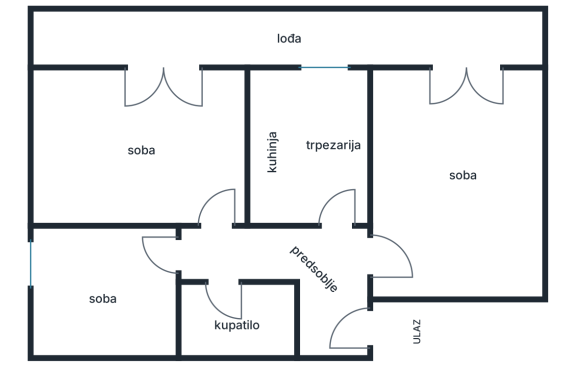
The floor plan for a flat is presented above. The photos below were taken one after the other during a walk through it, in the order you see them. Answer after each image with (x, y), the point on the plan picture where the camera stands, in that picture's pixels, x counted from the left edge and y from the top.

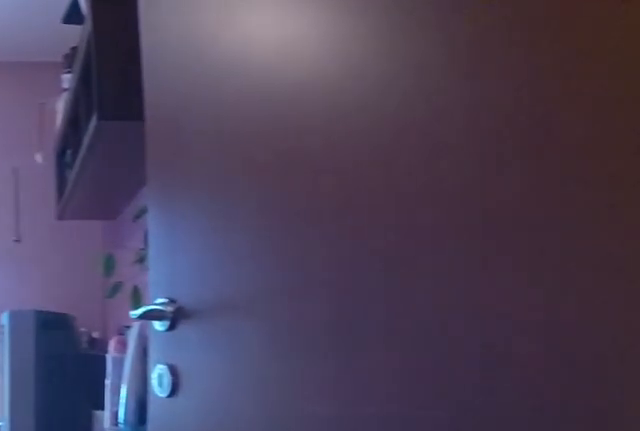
(193, 248)
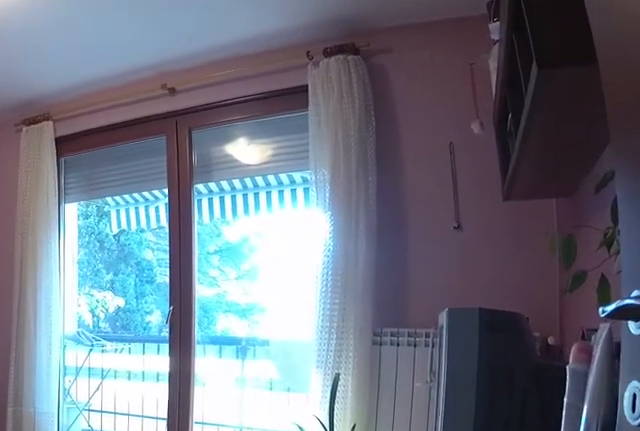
(204, 236)
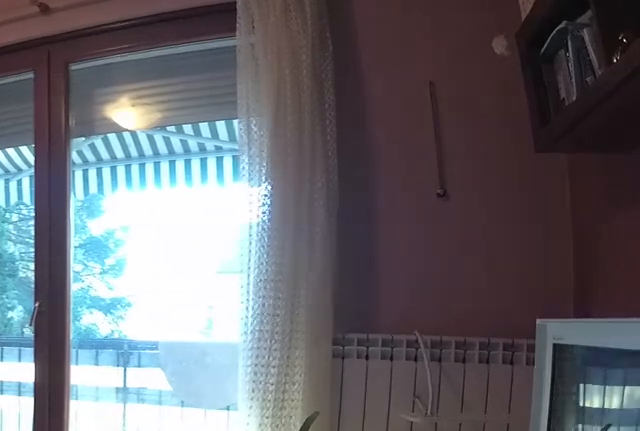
(167, 199)
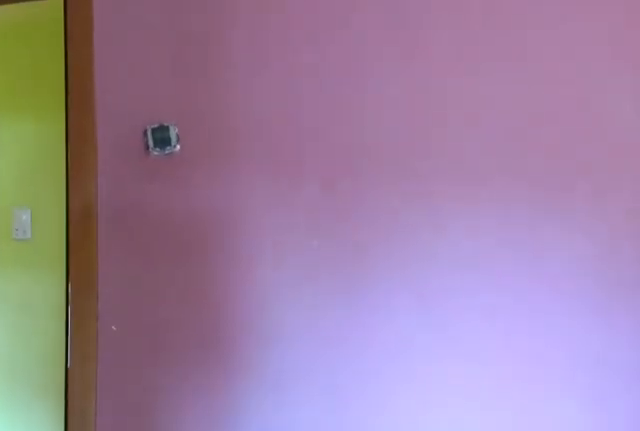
(168, 157)
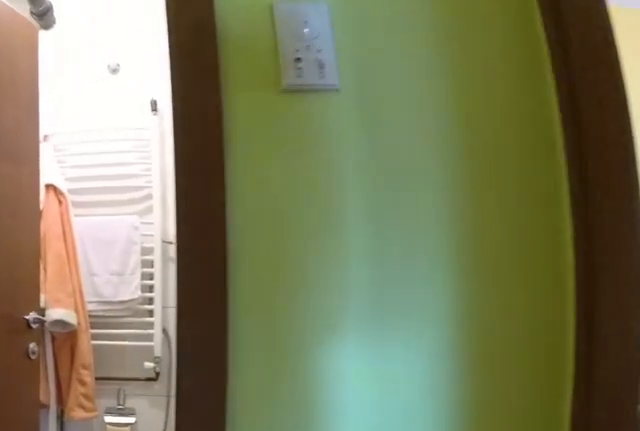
(220, 215)
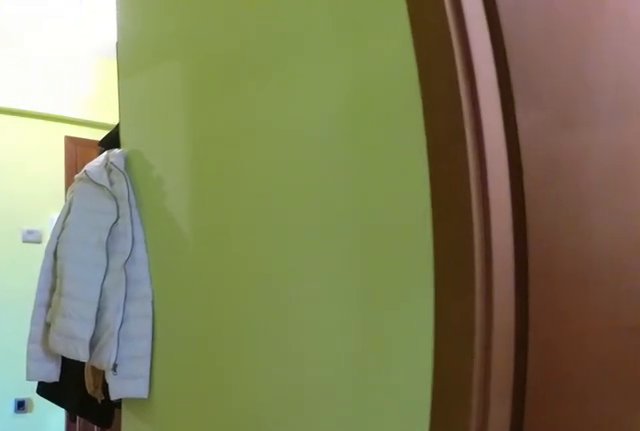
(222, 255)
